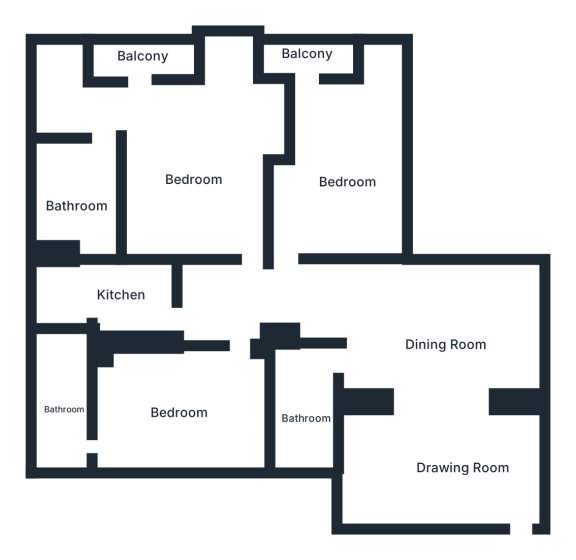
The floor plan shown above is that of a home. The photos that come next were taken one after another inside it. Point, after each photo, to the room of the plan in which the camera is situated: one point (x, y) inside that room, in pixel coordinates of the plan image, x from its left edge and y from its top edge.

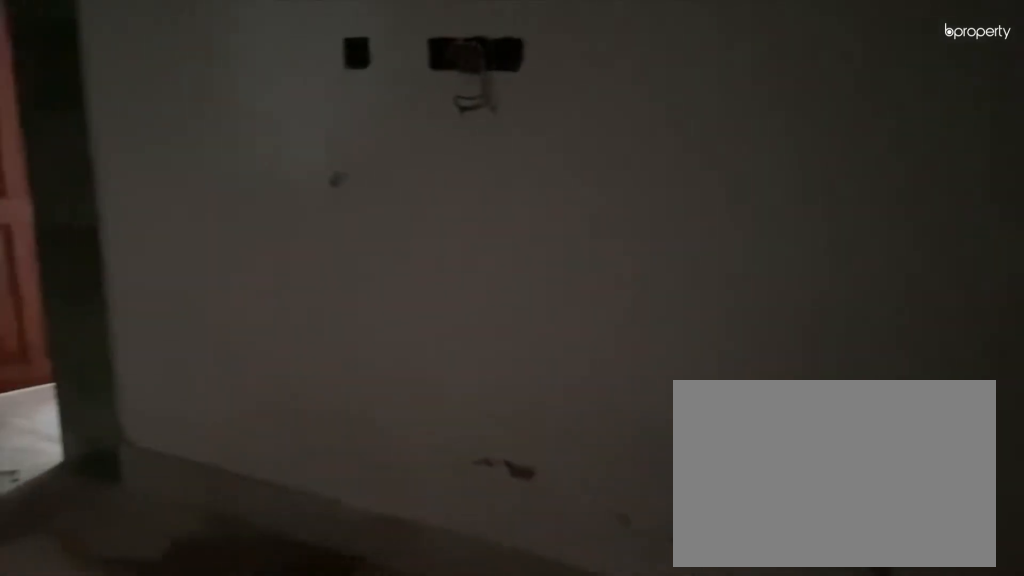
(449, 345)
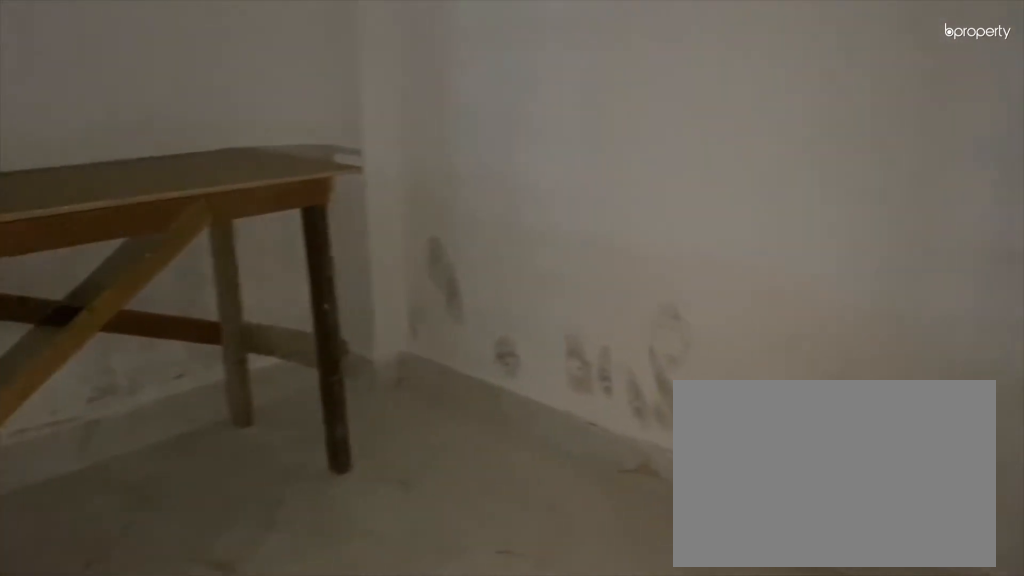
(181, 415)
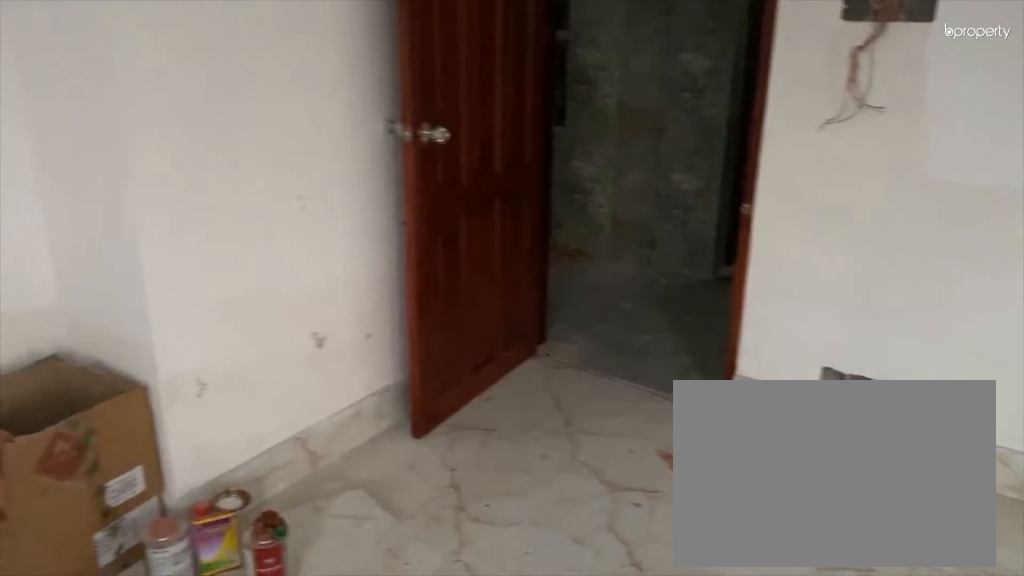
(198, 177)
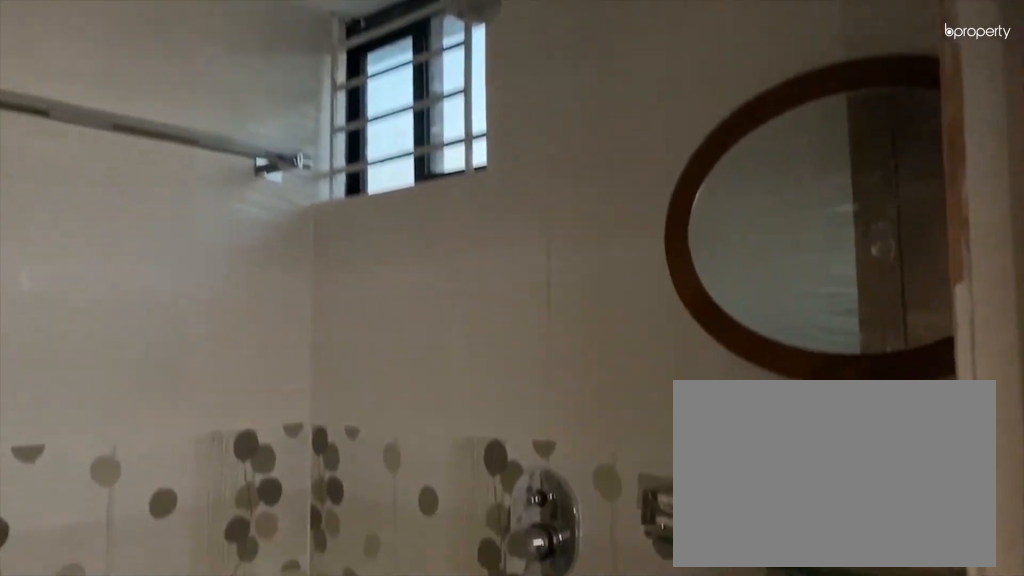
(77, 206)
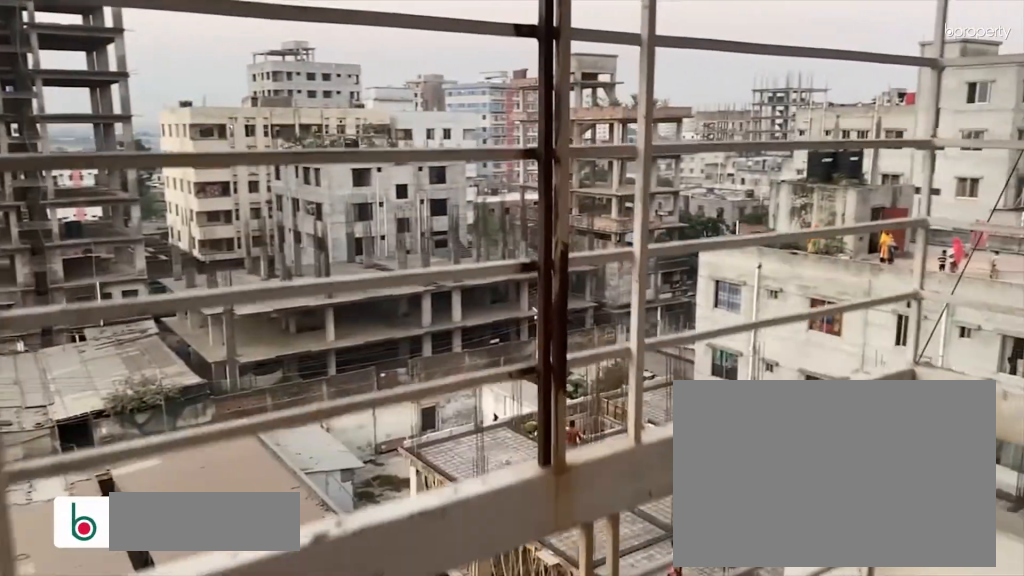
(143, 60)
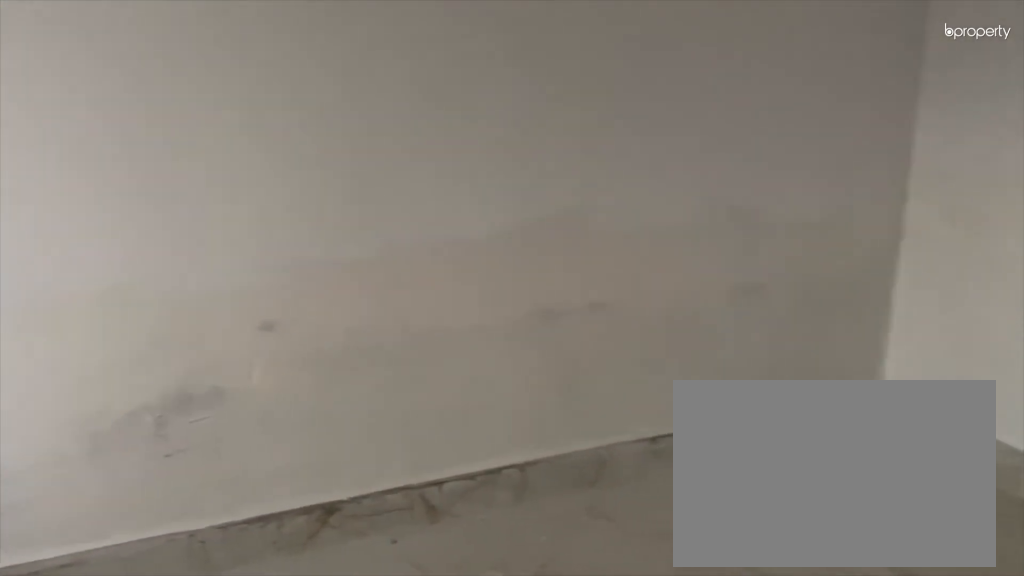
(352, 186)
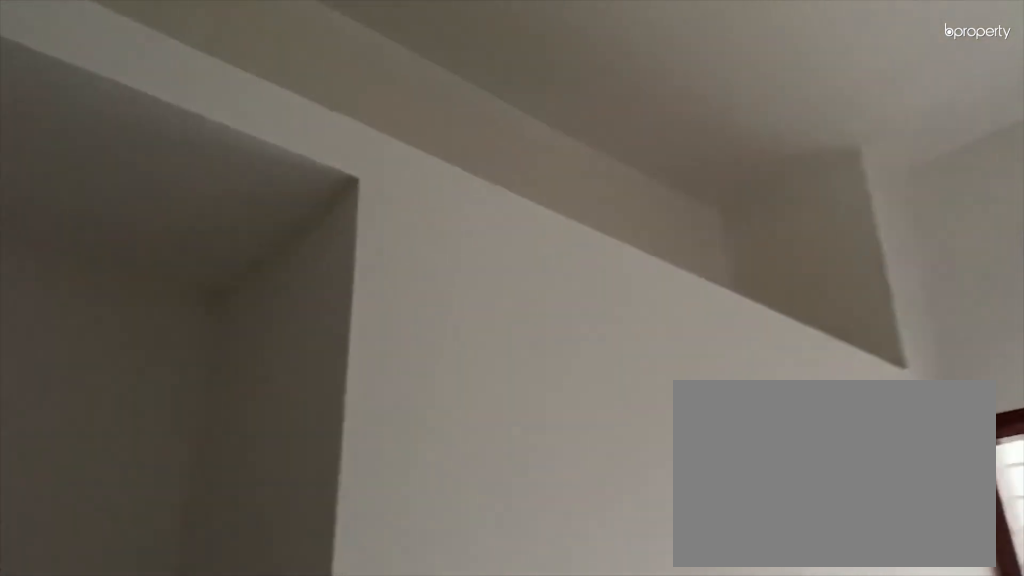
(352, 186)
